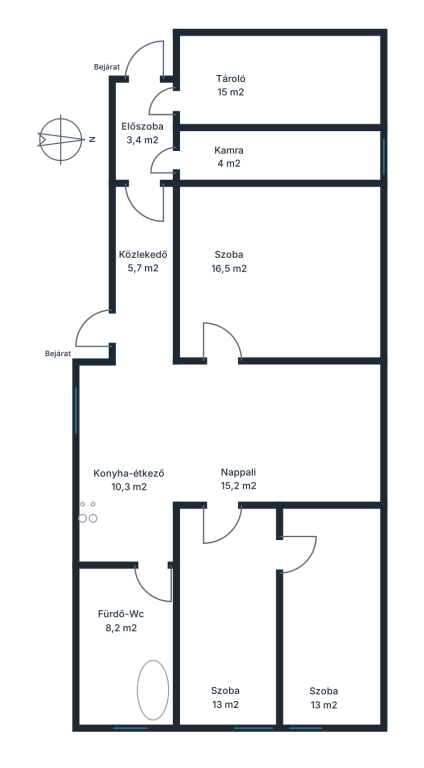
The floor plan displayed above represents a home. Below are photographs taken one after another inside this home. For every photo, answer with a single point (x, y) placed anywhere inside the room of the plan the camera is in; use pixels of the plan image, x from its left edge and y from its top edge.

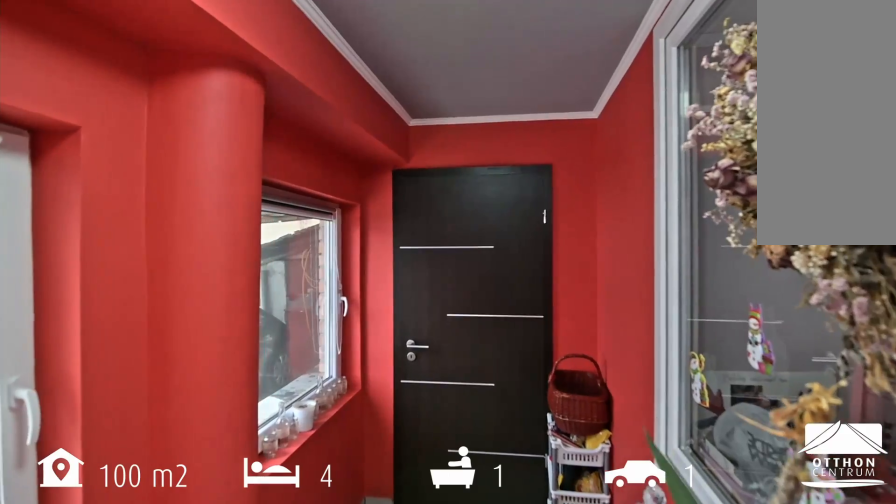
(144, 296)
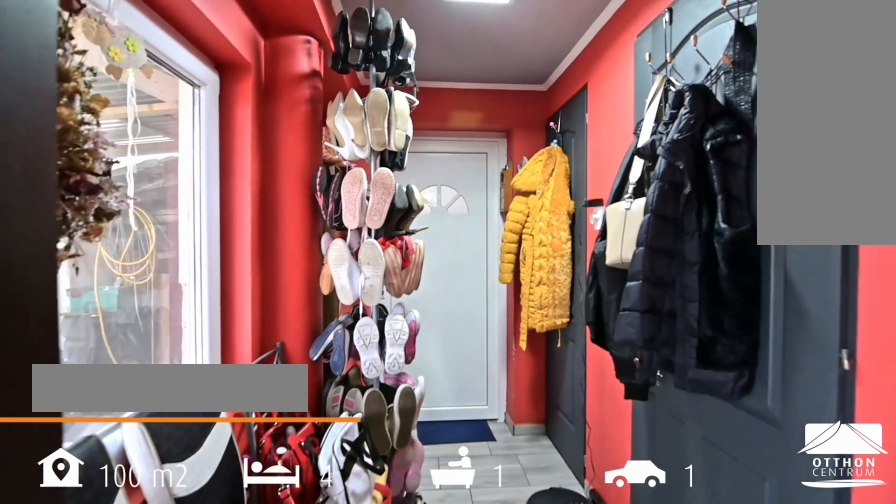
(145, 135)
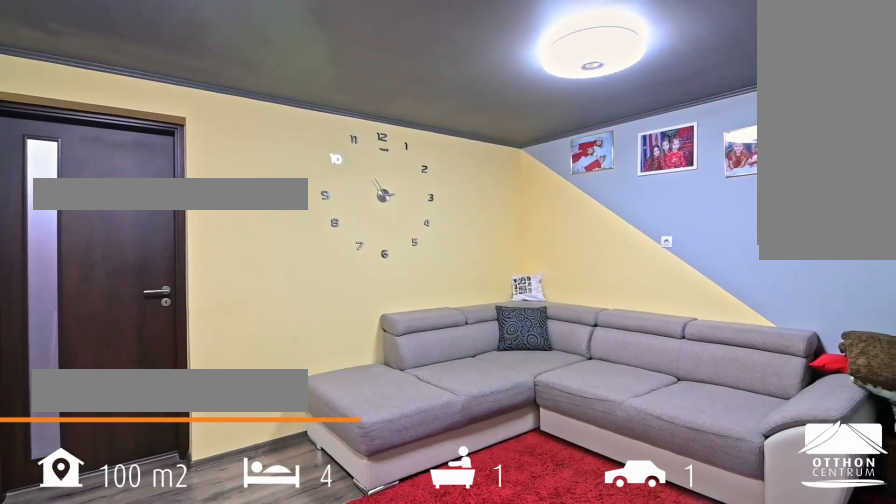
(293, 442)
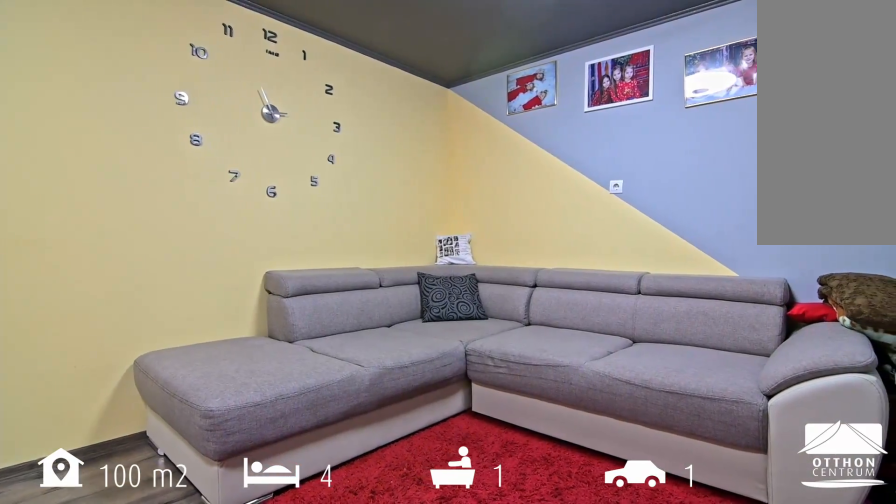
(293, 442)
